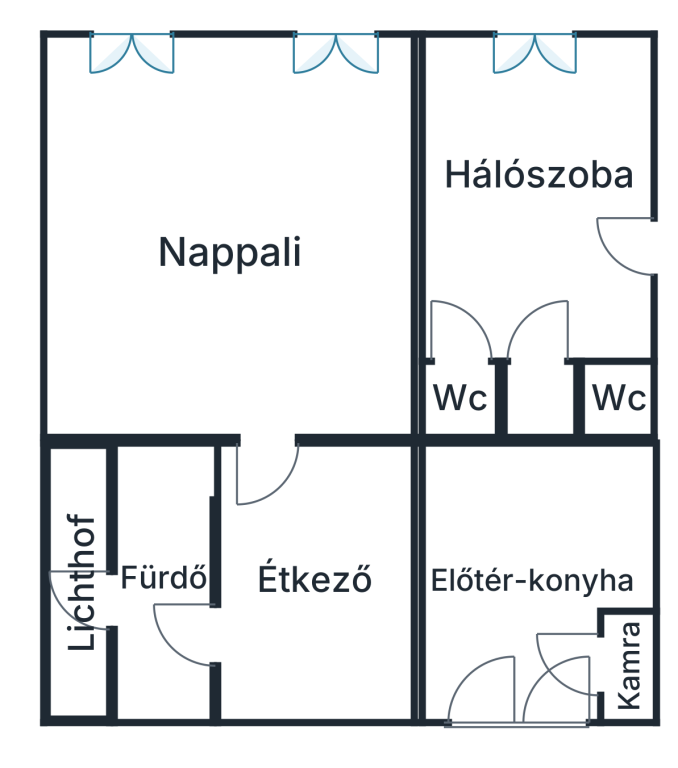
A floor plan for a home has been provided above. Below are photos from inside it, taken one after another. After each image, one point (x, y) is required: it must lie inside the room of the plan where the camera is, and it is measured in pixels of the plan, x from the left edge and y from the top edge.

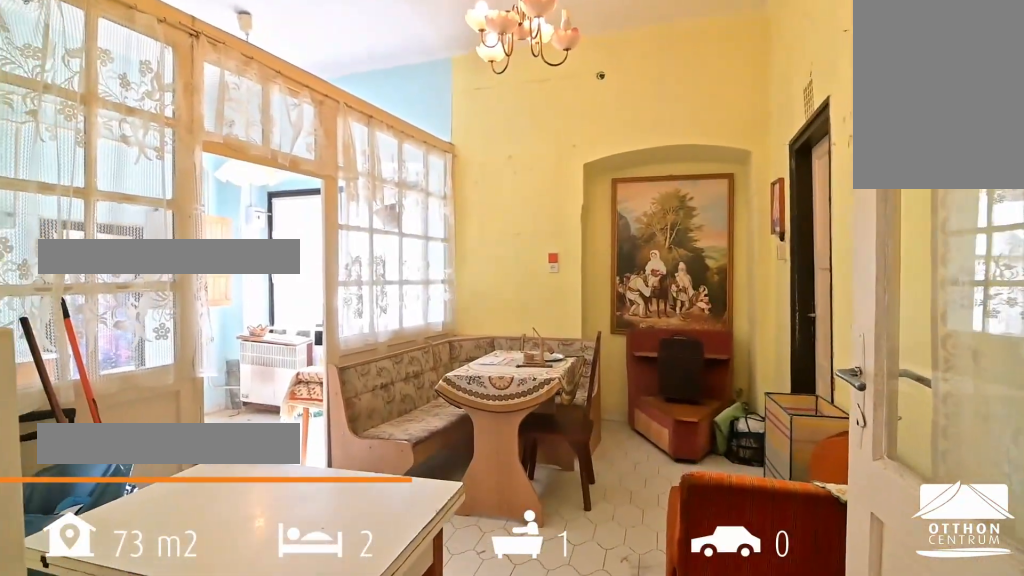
(291, 582)
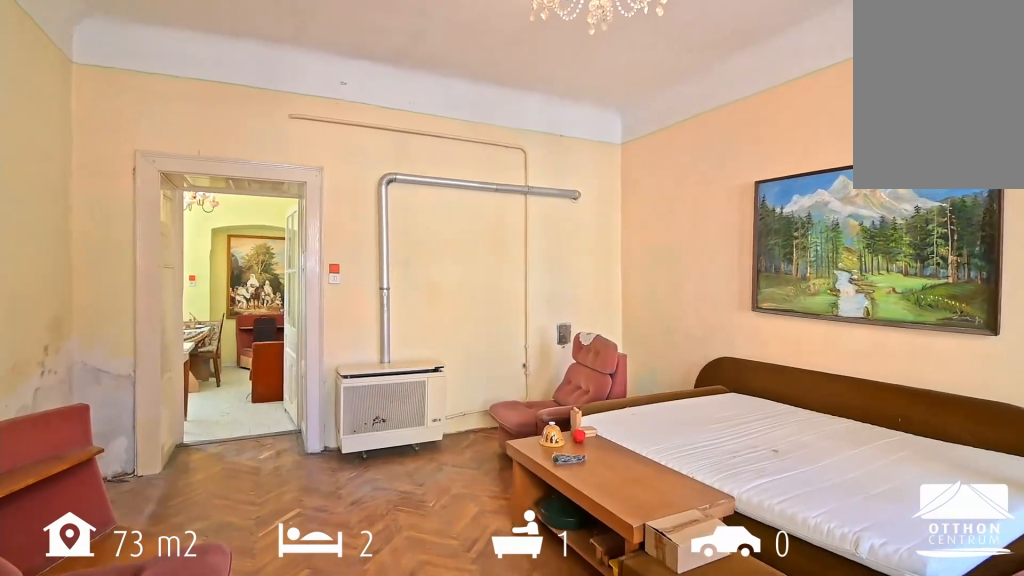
(239, 203)
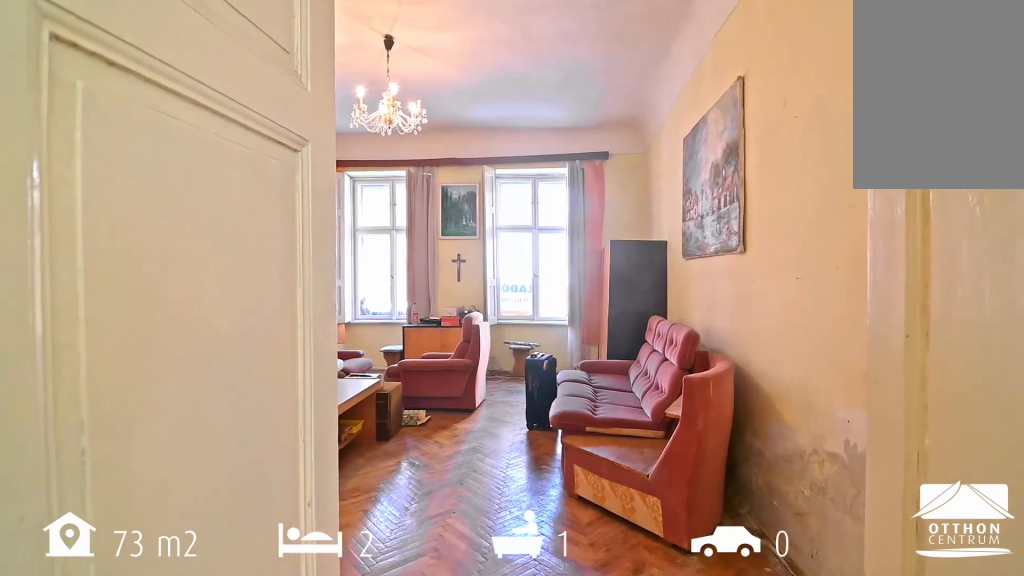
(239, 203)
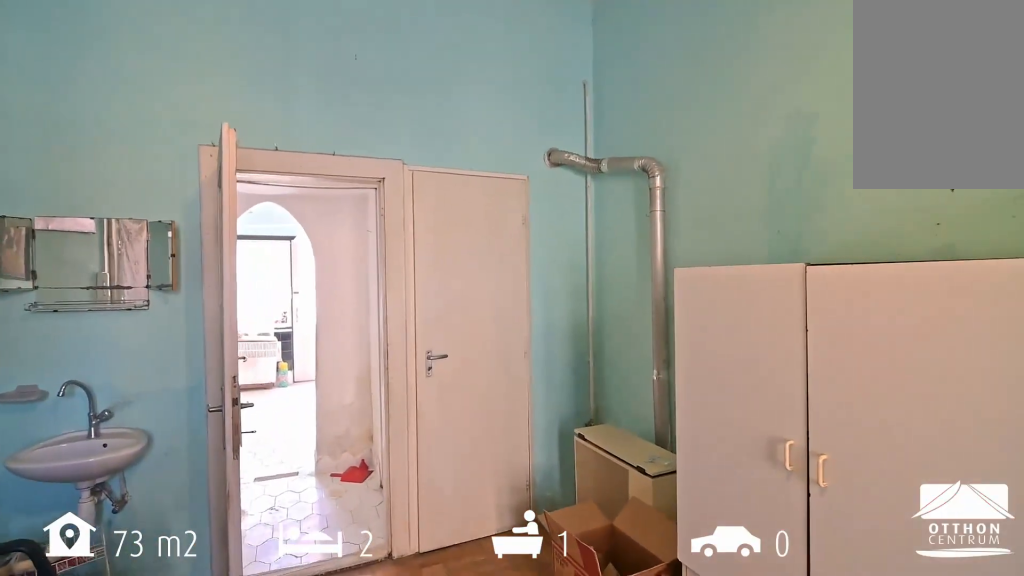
(534, 211)
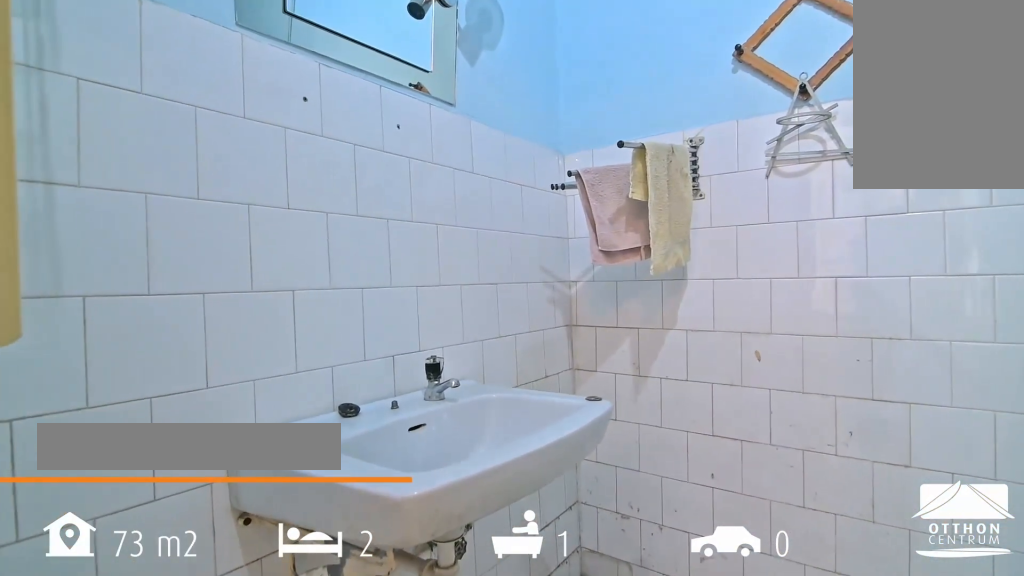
(162, 604)
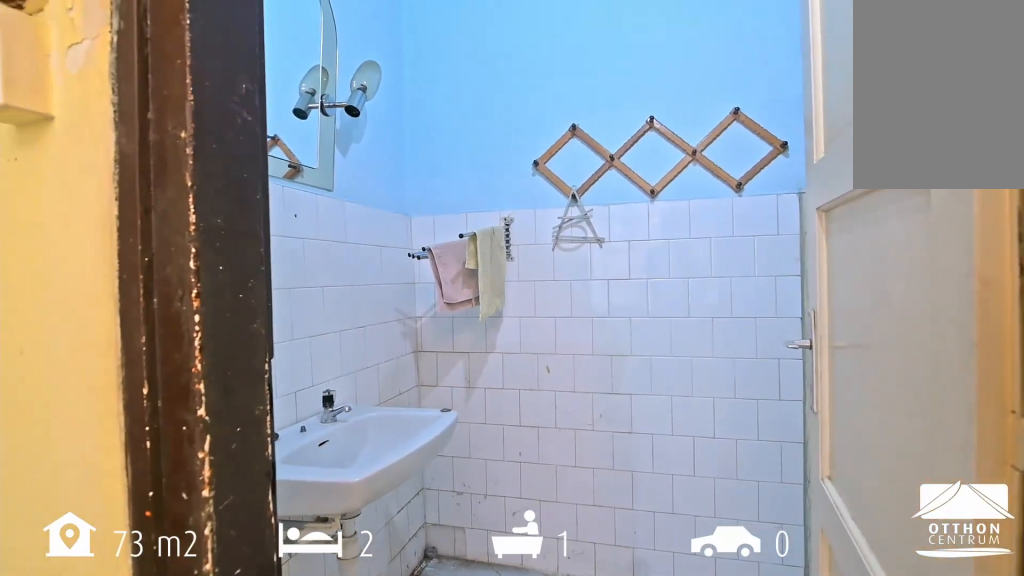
(163, 604)
